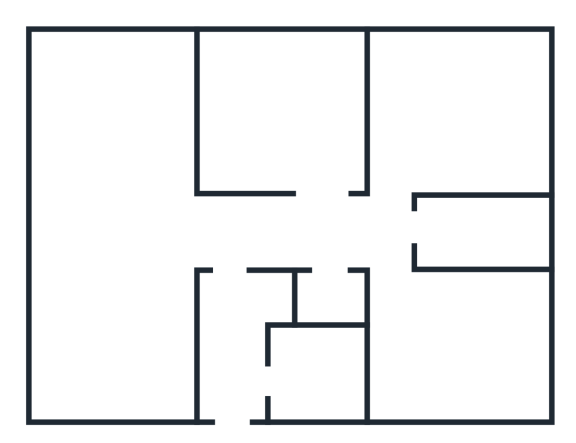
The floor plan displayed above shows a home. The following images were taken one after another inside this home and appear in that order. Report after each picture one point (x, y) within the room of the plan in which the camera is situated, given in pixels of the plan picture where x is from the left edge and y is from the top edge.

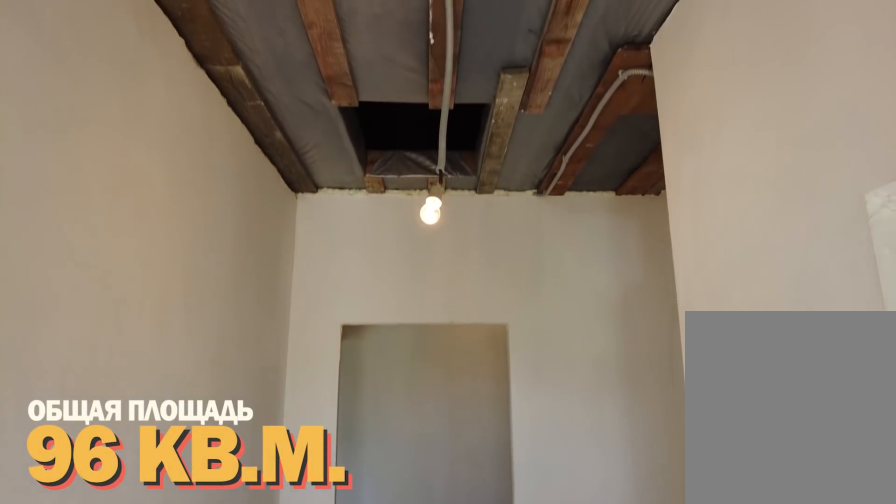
(233, 404)
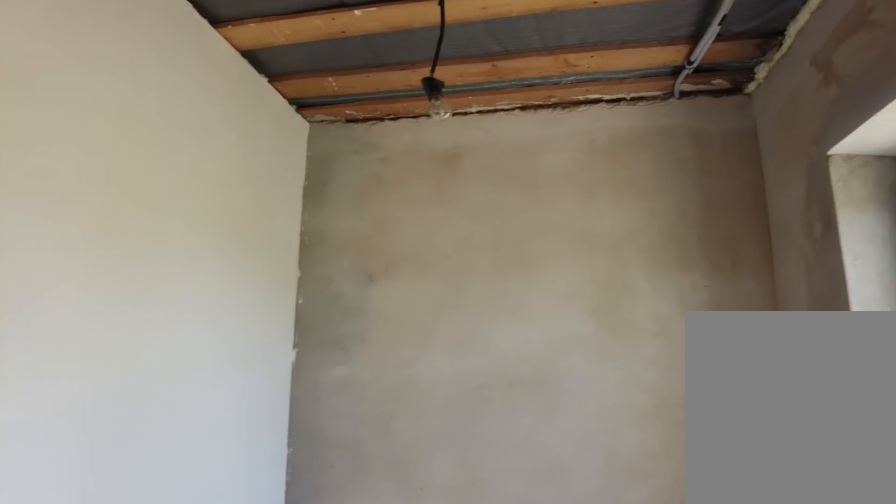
(233, 404)
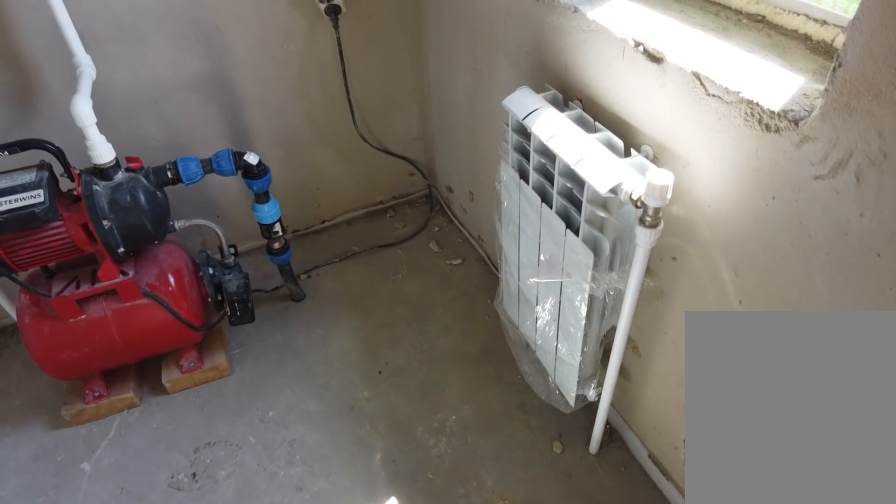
(296, 399)
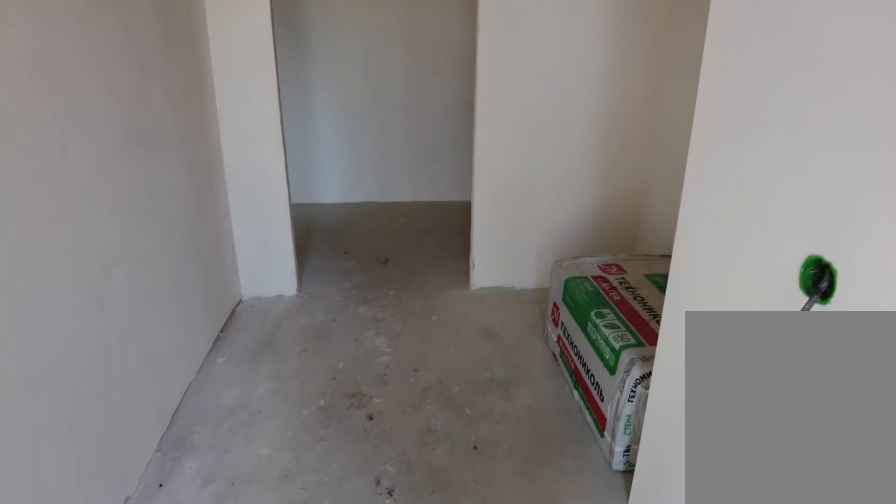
(243, 393)
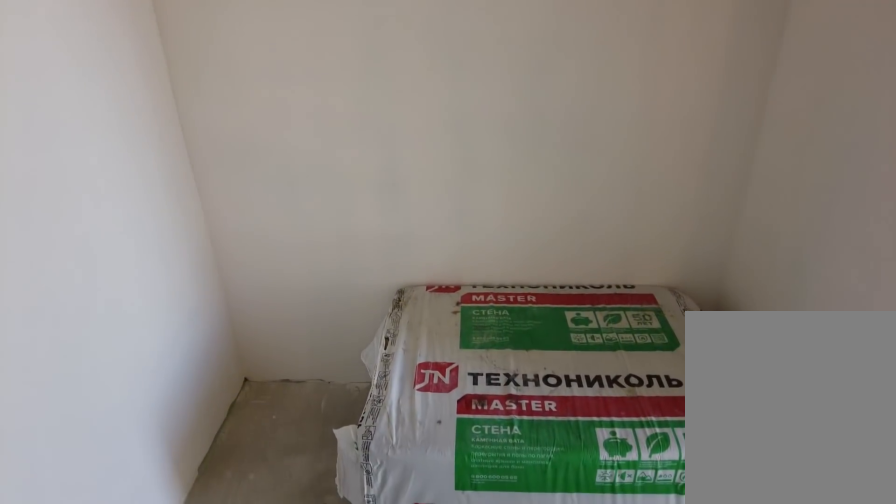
(227, 316)
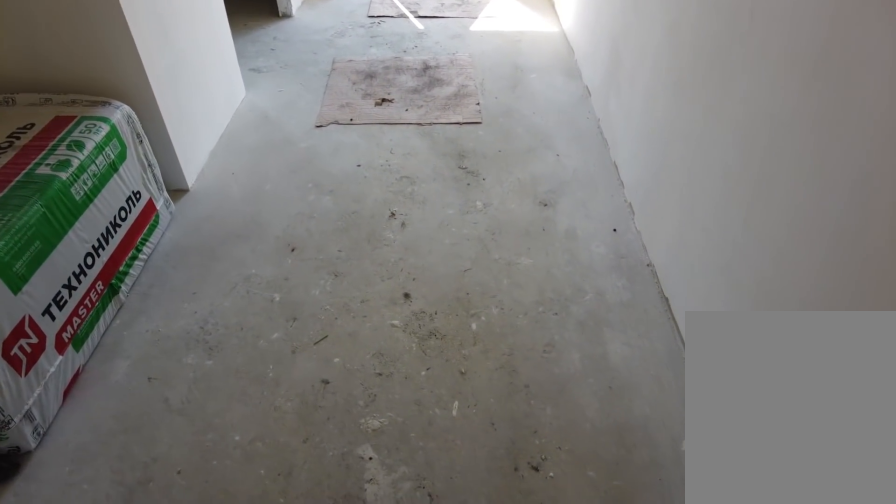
(227, 316)
